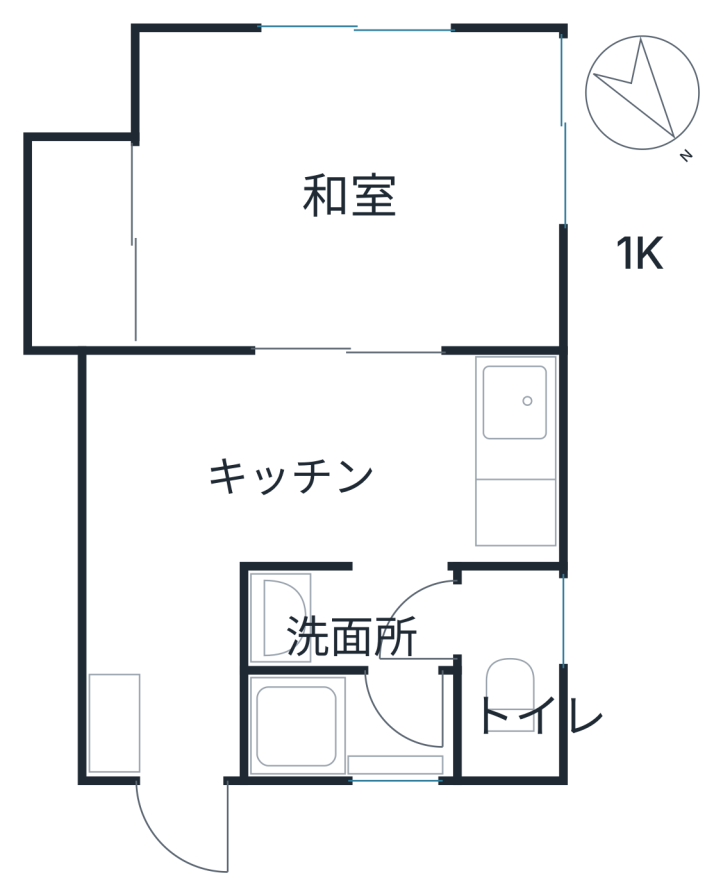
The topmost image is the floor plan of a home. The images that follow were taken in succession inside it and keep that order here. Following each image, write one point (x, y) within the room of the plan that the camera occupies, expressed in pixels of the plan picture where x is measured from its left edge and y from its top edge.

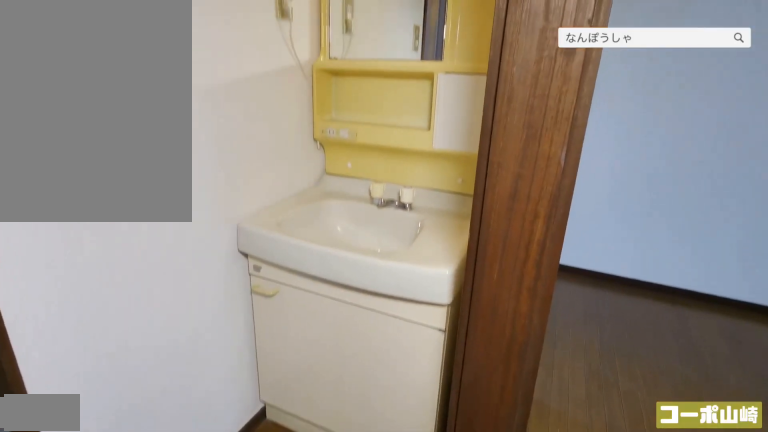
(352, 622)
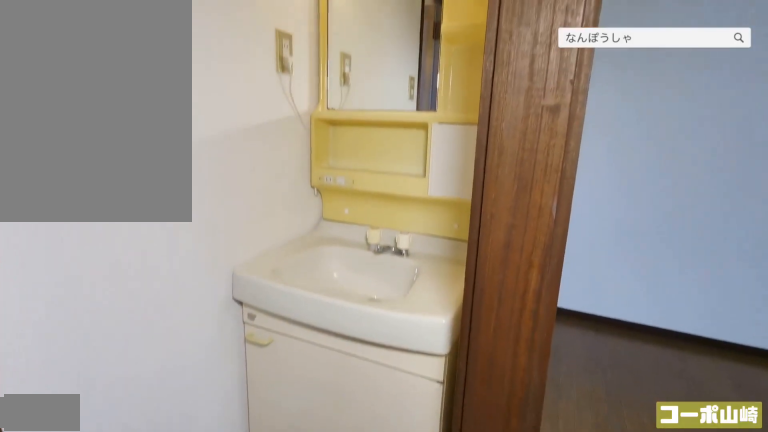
(352, 623)
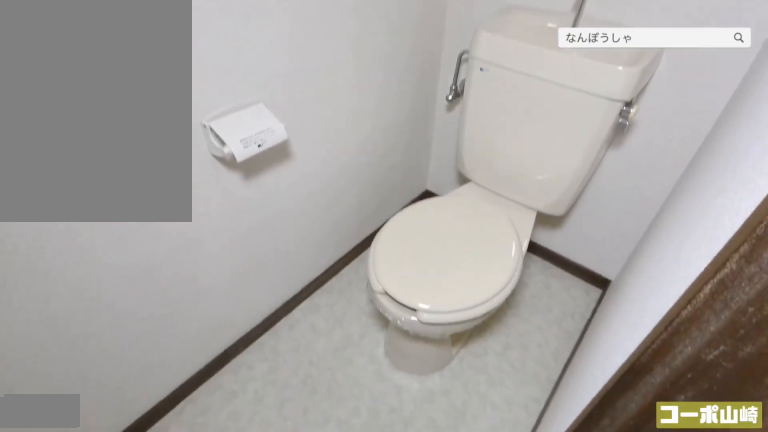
(491, 709)
